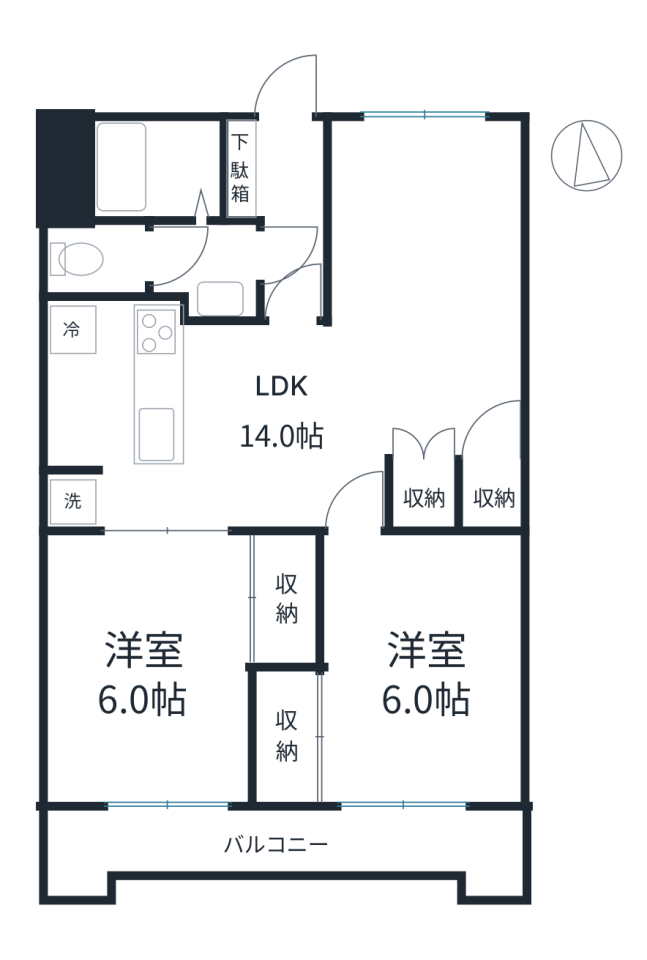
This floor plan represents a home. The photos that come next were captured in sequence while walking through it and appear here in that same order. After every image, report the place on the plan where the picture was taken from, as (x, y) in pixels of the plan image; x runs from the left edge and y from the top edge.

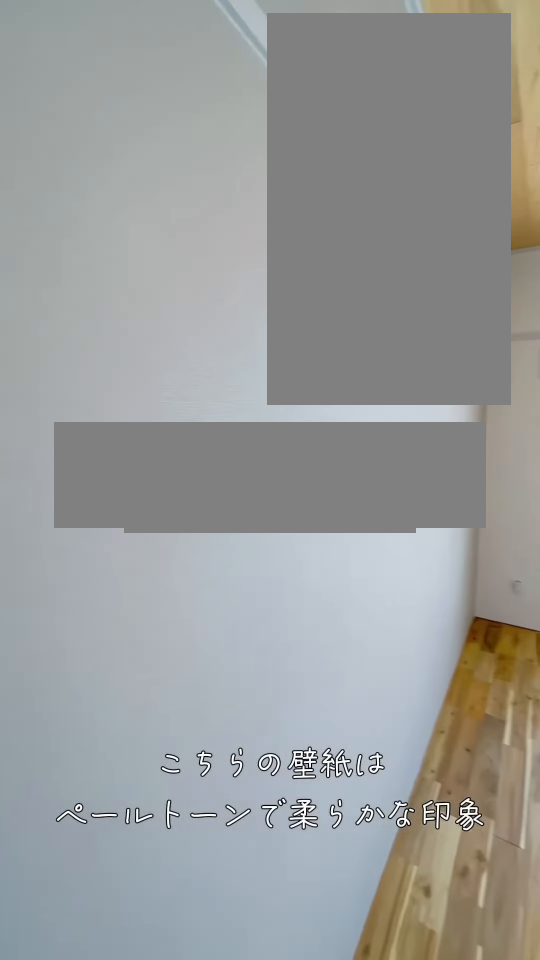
(500, 561)
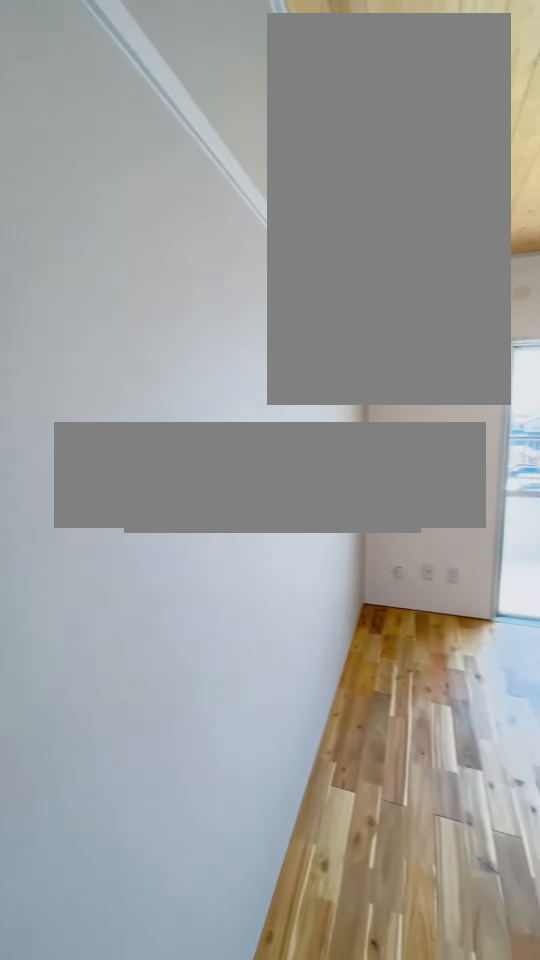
(498, 571)
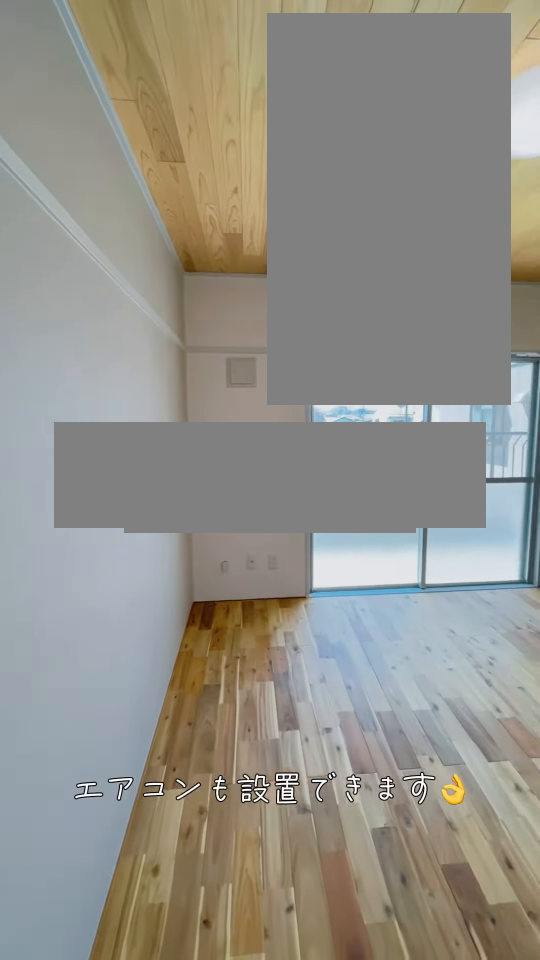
(498, 571)
